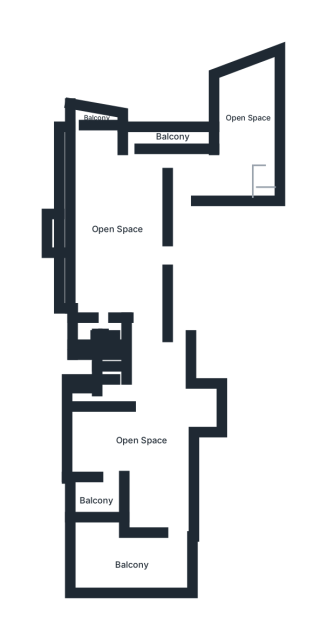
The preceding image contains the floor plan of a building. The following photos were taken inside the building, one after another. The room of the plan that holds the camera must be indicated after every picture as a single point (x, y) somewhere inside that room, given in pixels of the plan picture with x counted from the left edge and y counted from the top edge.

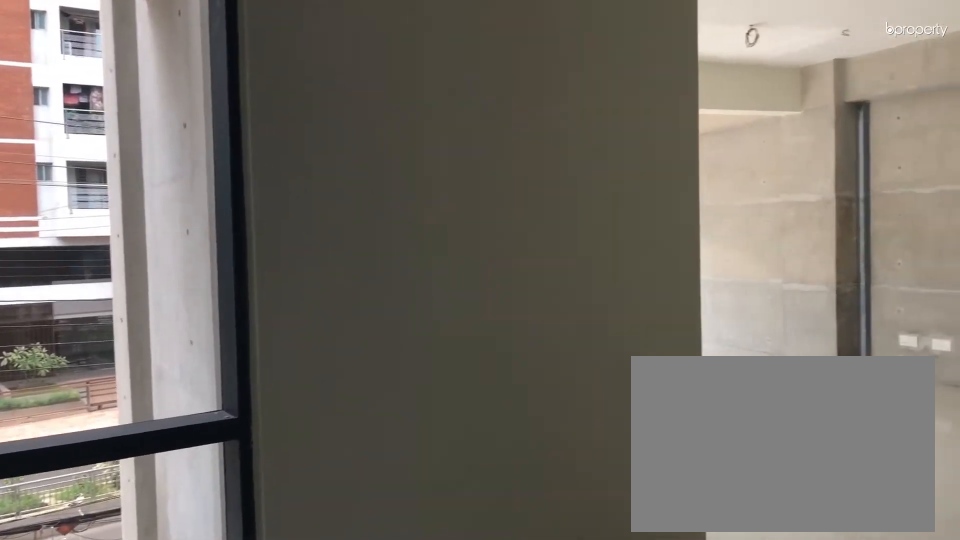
(219, 173)
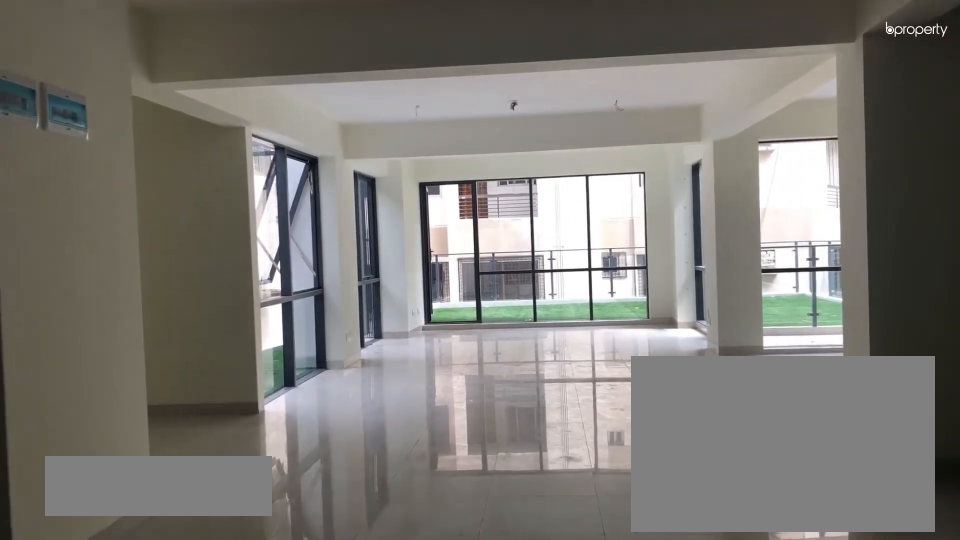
(139, 436)
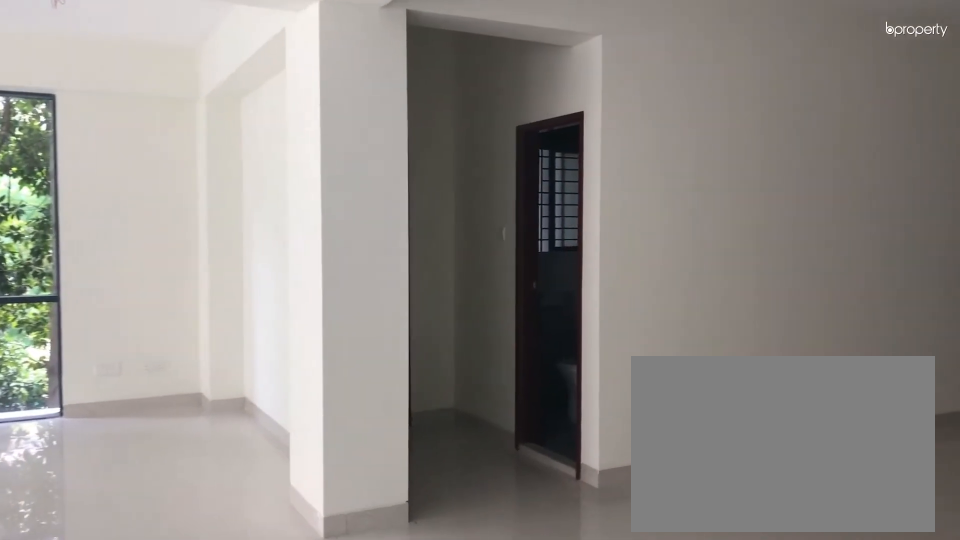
(139, 436)
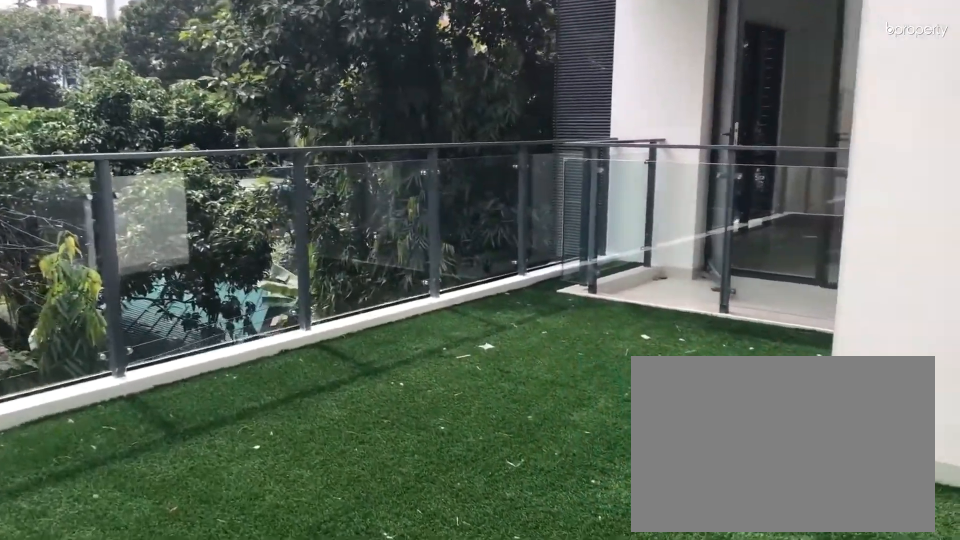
(126, 569)
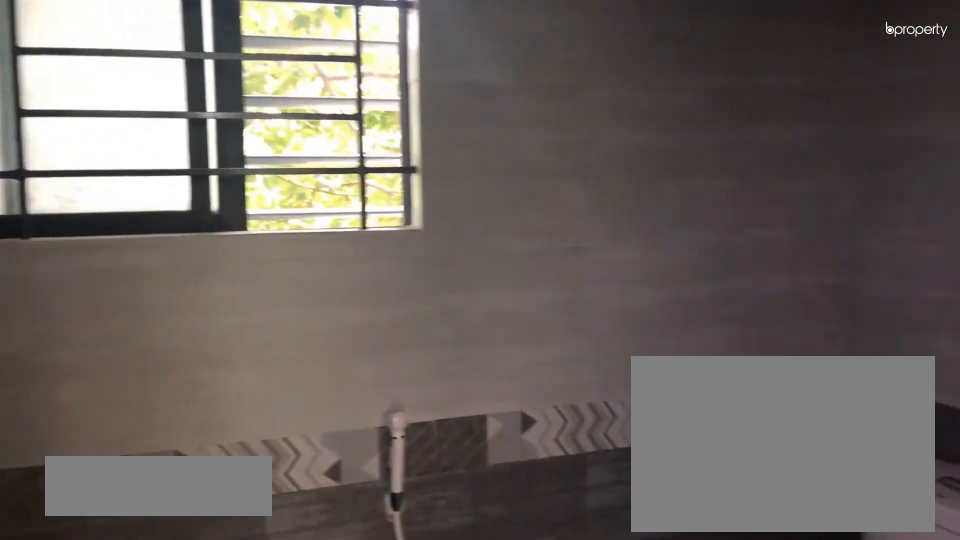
(82, 392)
